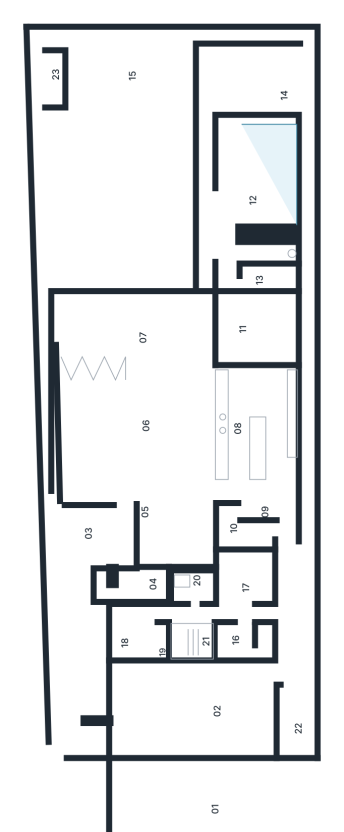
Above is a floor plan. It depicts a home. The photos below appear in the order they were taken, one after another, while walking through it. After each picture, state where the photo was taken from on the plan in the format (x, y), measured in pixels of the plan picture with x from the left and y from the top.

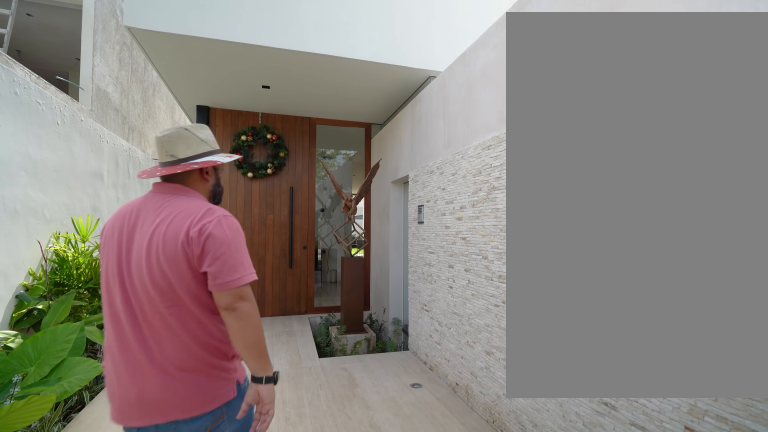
(80, 671)
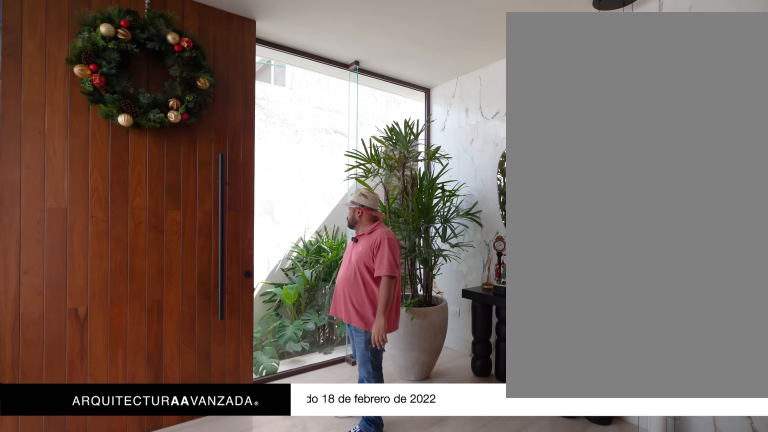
(115, 553)
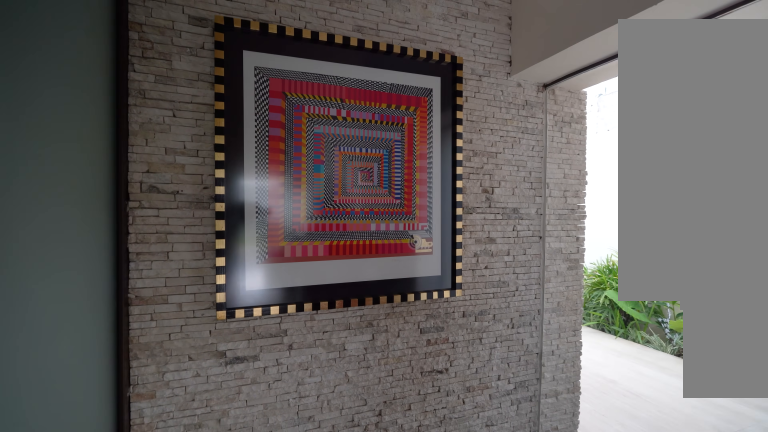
(126, 579)
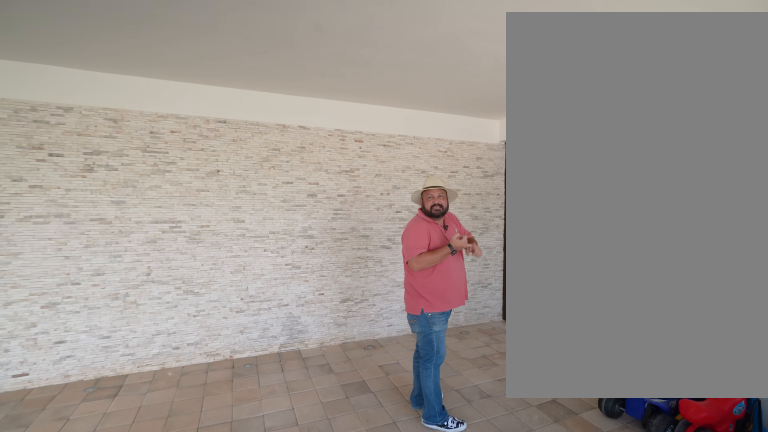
(213, 736)
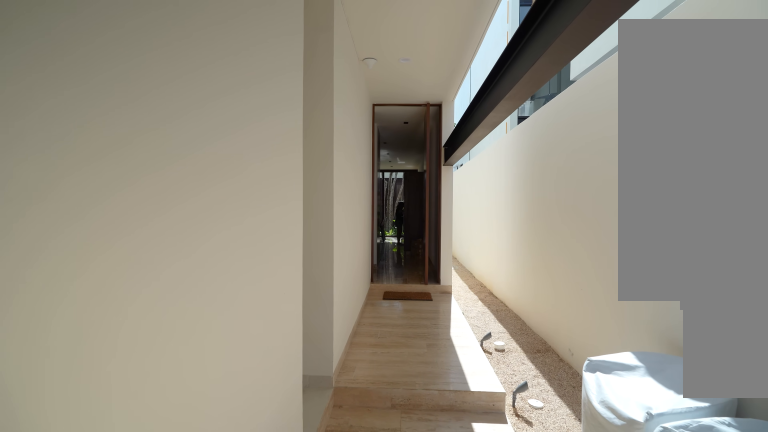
(288, 674)
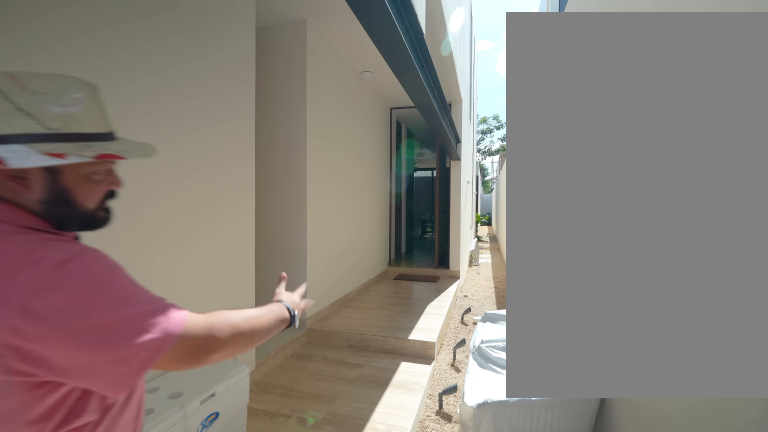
(302, 647)
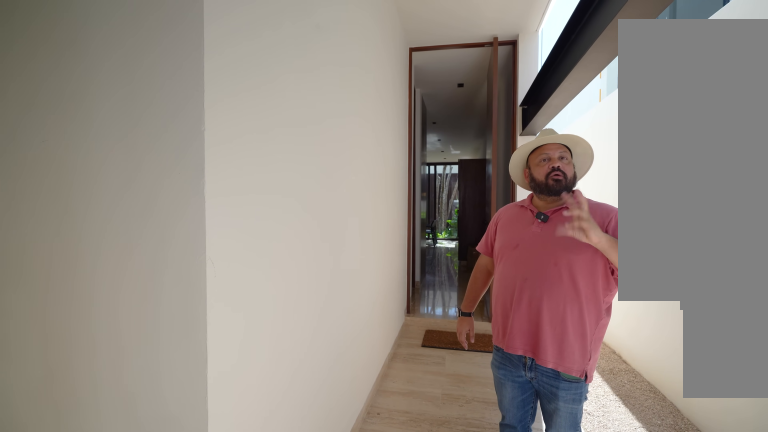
(285, 610)
